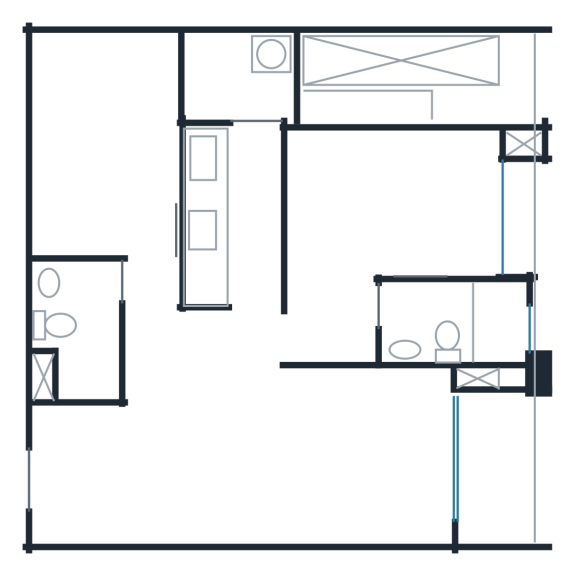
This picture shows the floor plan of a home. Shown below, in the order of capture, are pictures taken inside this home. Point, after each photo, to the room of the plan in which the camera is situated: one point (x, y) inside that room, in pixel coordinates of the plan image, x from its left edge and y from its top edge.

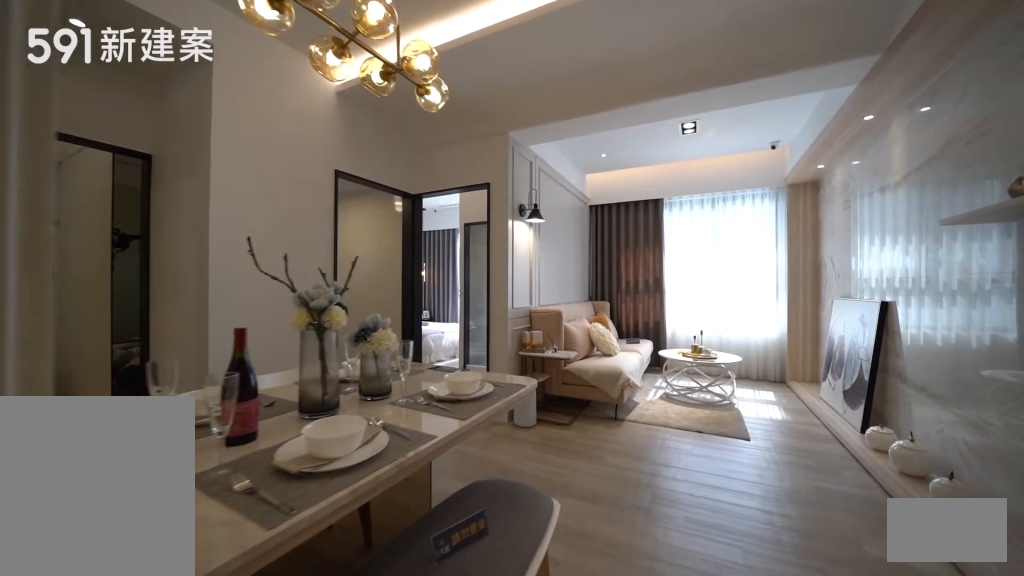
(202, 425)
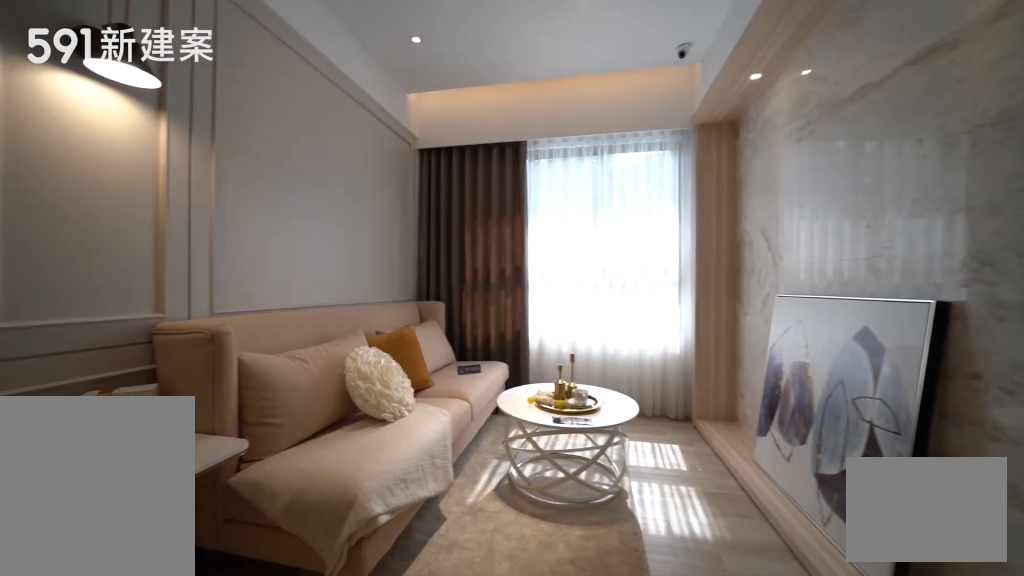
(370, 454)
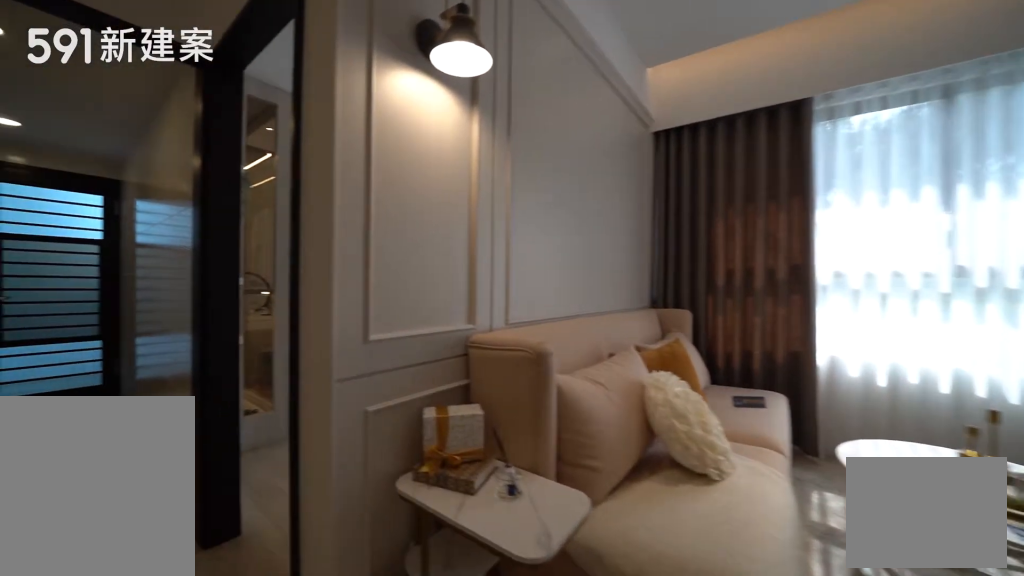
(370, 454)
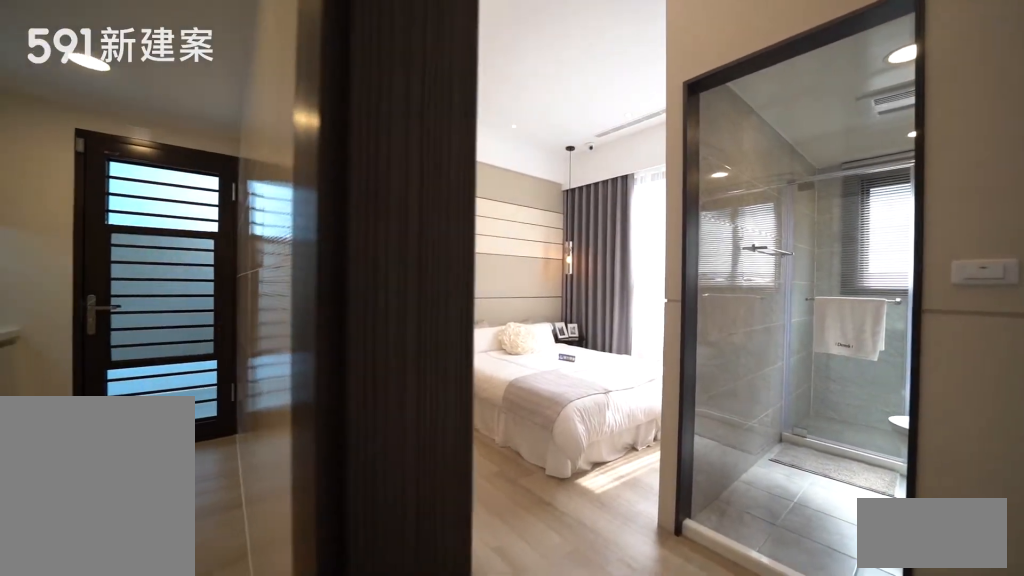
(379, 224)
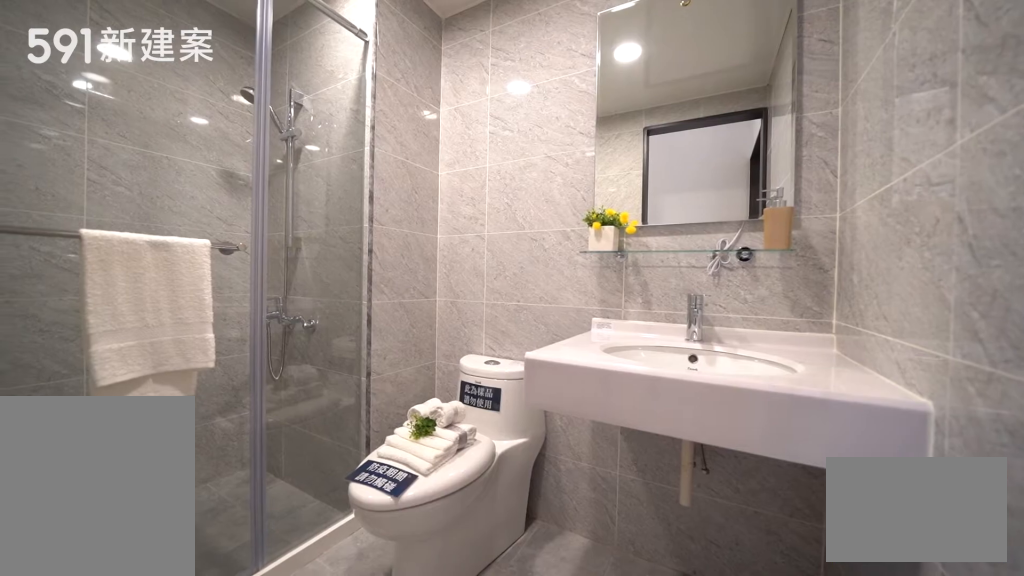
(73, 328)
